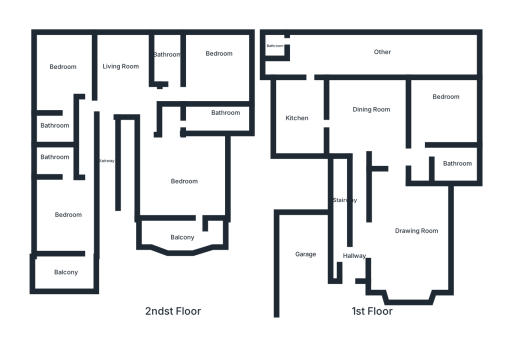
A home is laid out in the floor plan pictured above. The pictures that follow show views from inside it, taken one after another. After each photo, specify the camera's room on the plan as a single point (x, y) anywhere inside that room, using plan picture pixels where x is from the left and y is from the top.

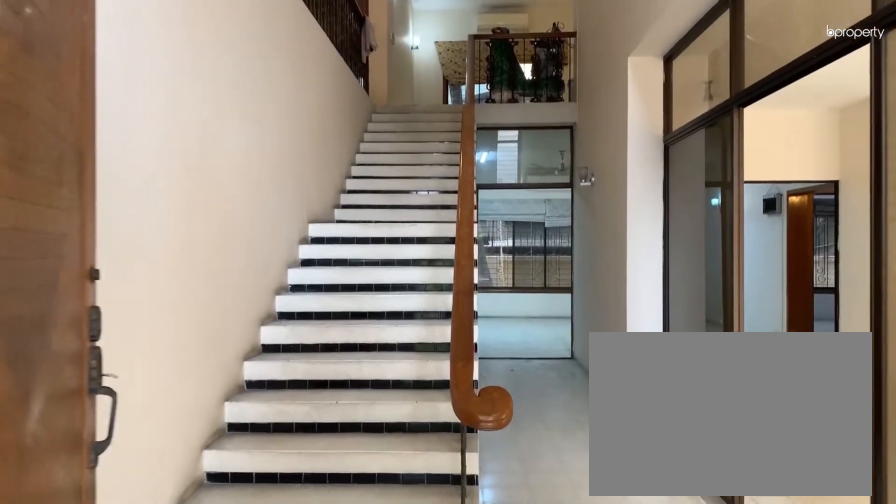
(356, 255)
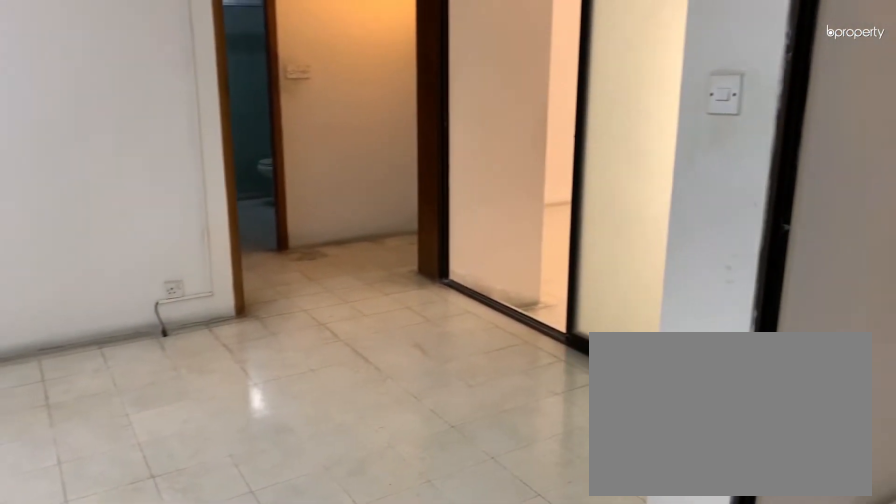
(373, 112)
